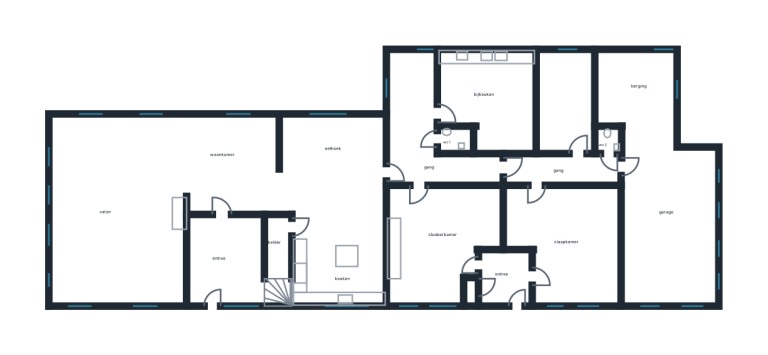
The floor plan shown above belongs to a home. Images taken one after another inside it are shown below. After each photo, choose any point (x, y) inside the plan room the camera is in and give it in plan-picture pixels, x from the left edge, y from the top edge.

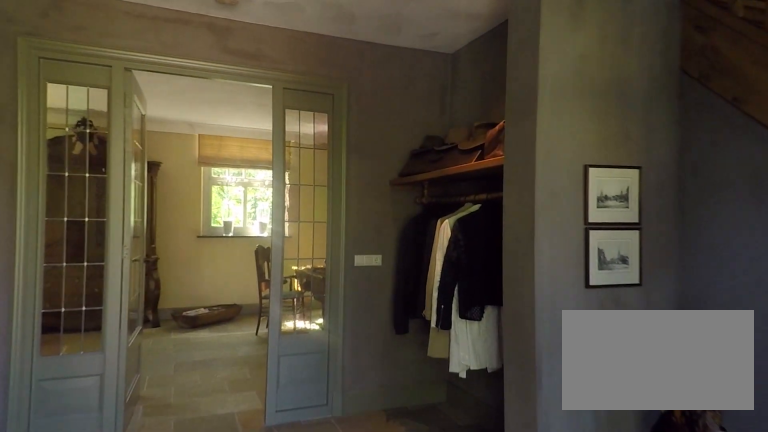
(227, 260)
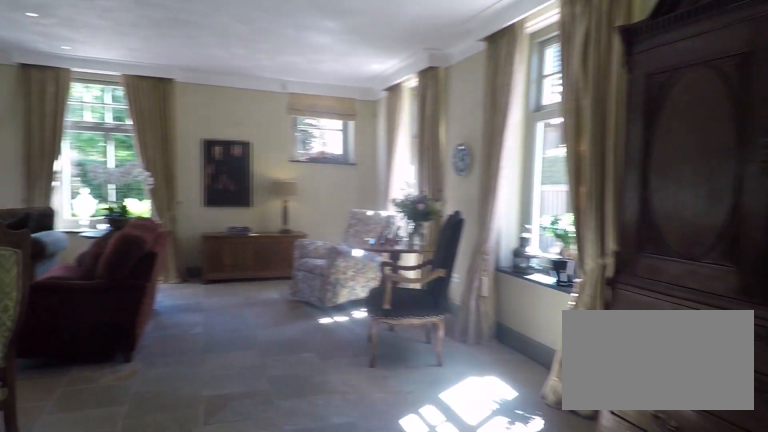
(152, 197)
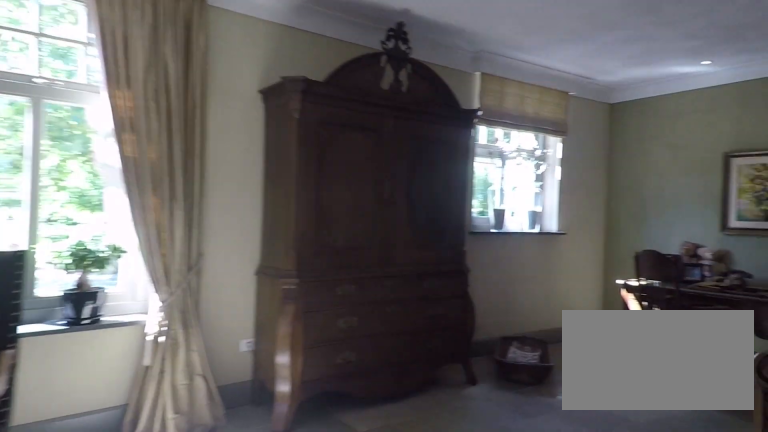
(152, 197)
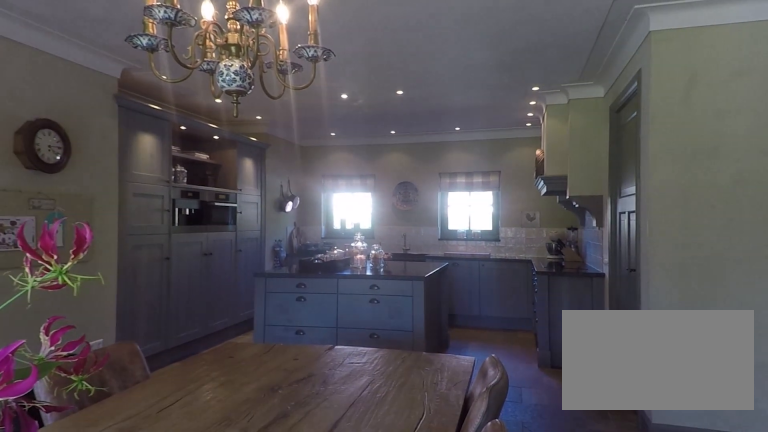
(336, 209)
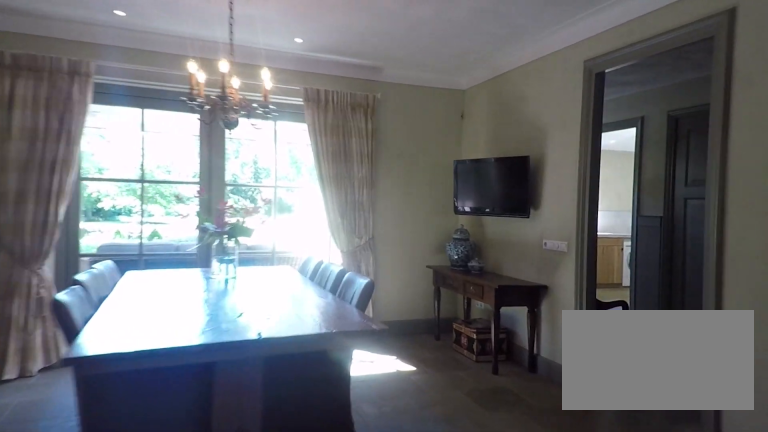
(336, 209)
